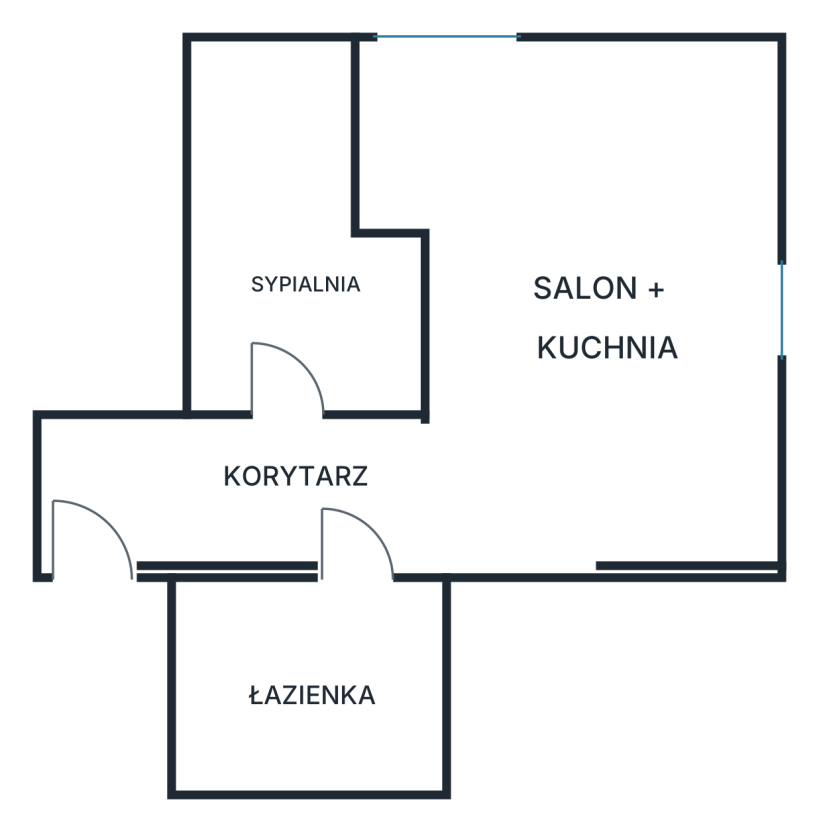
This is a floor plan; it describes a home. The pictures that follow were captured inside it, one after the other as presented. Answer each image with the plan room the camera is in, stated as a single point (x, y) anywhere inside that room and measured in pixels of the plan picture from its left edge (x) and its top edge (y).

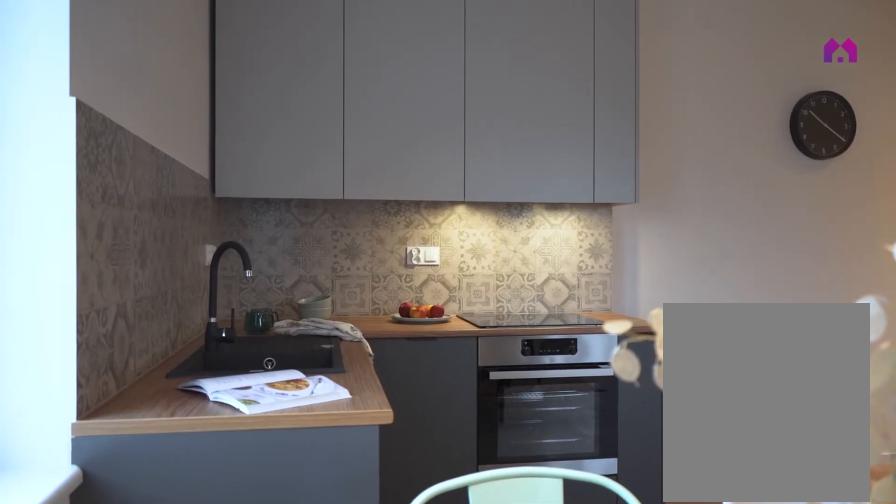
(571, 306)
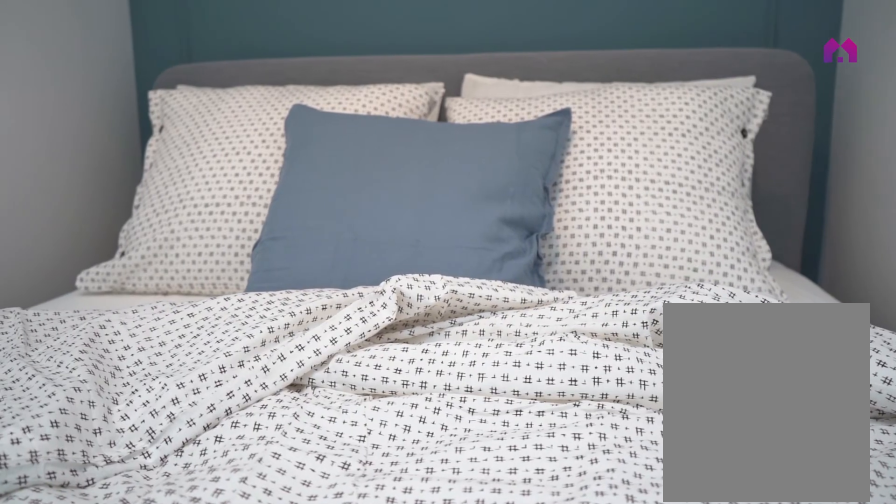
(291, 226)
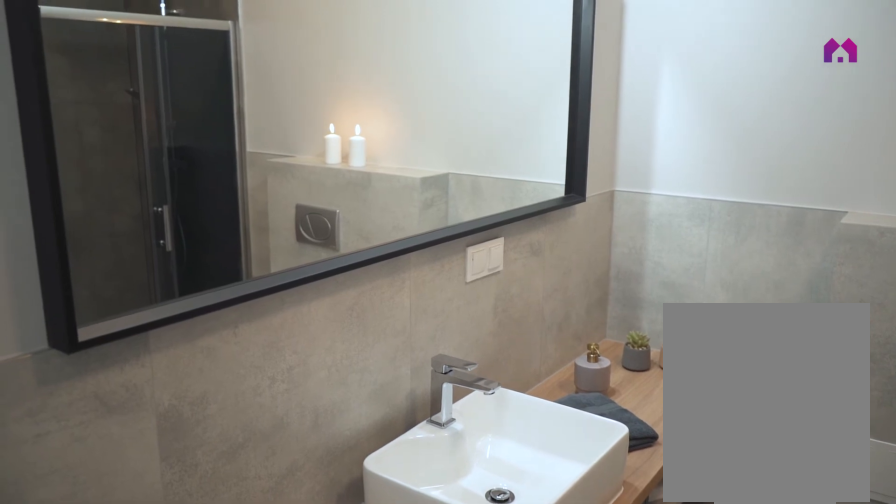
(309, 687)
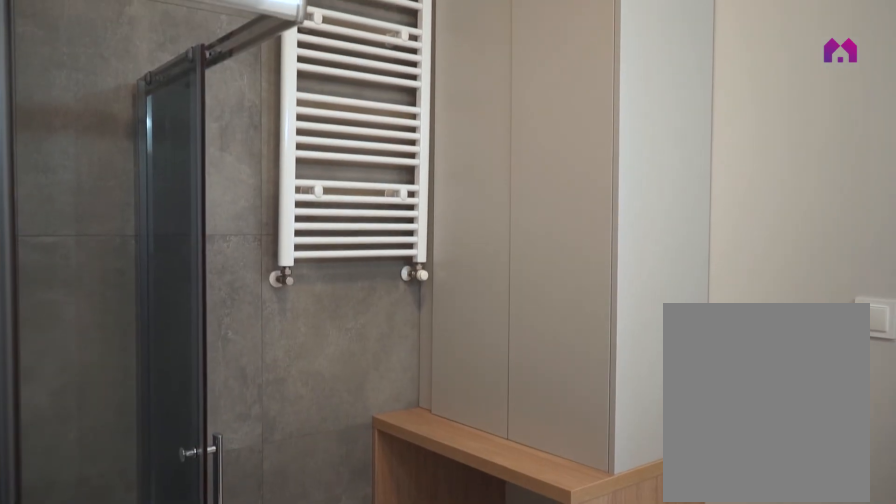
(309, 687)
